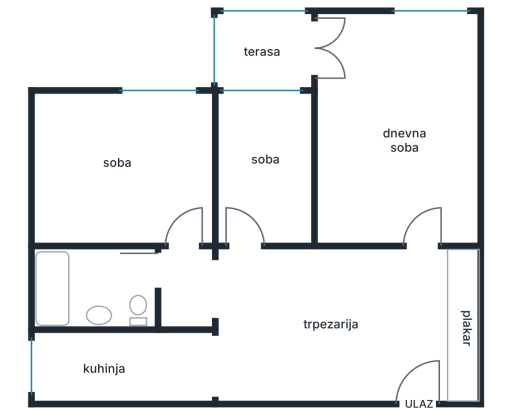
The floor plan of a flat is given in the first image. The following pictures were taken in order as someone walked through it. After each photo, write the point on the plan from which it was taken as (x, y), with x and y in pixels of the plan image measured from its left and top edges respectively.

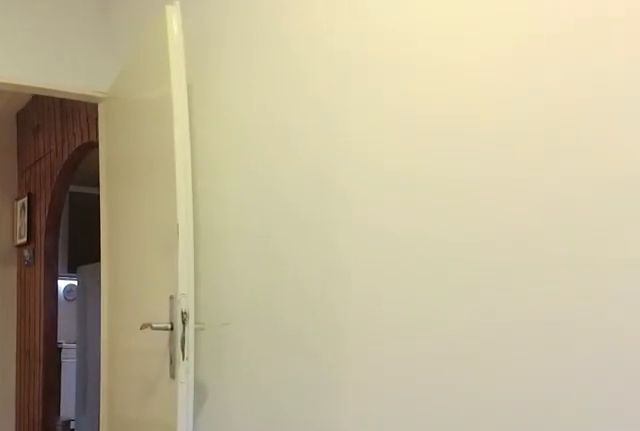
(267, 112)
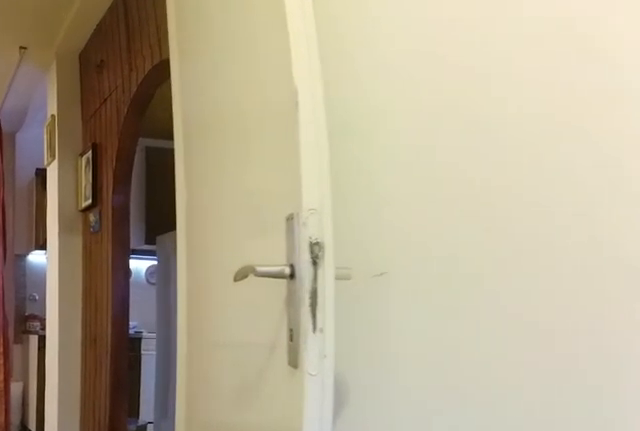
(259, 158)
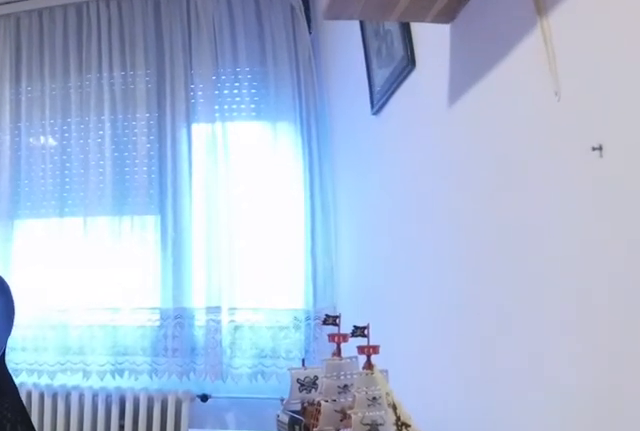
(191, 227)
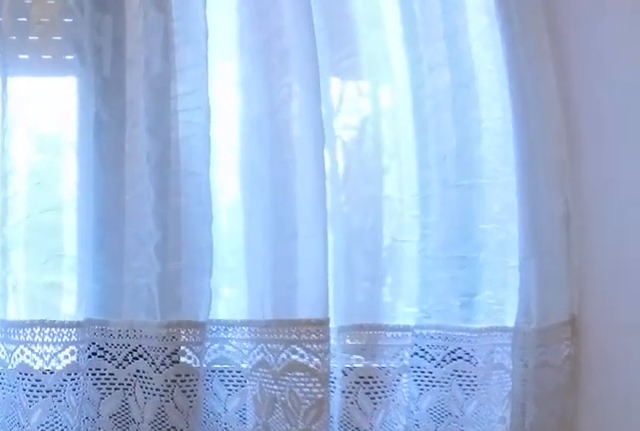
(191, 132)
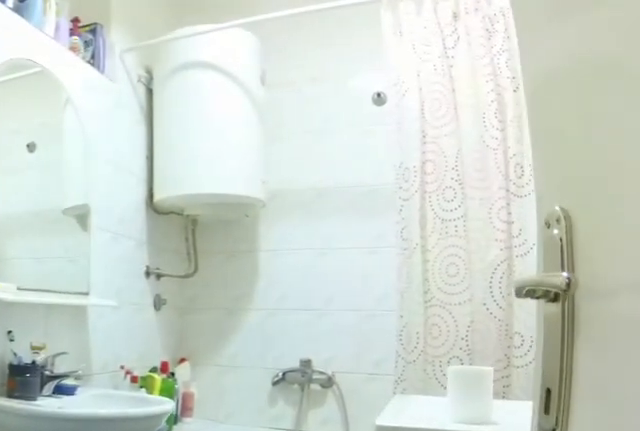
(181, 259)
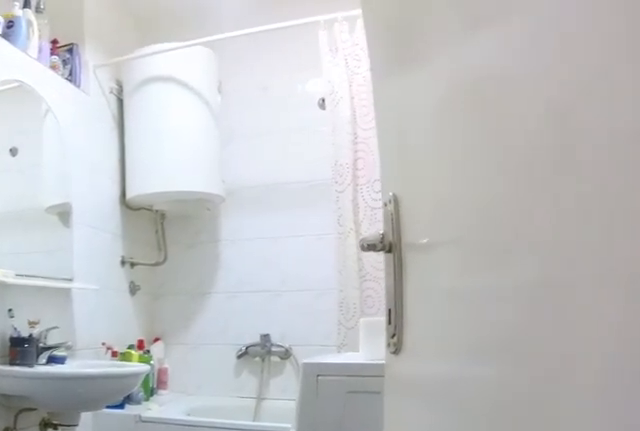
(171, 255)
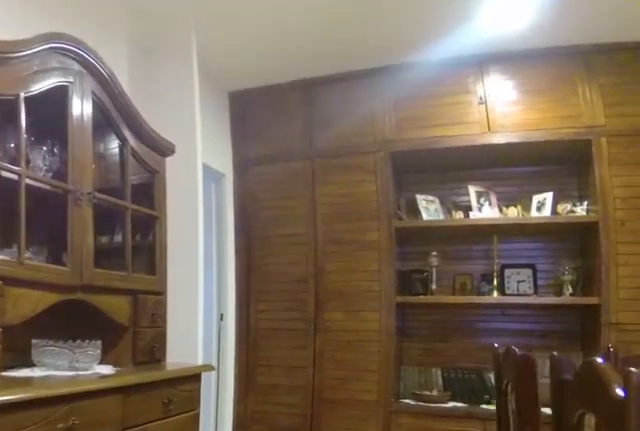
(274, 332)
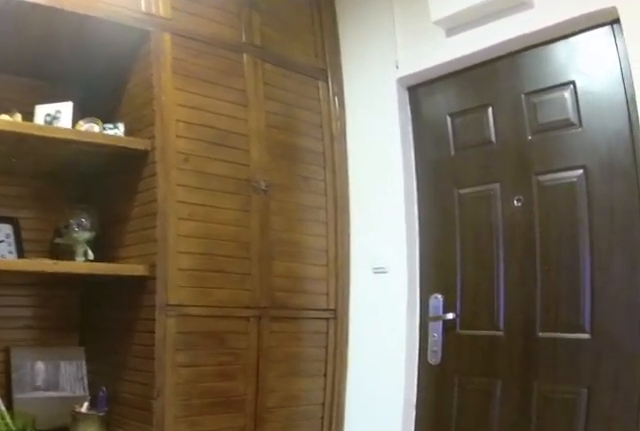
(357, 331)
